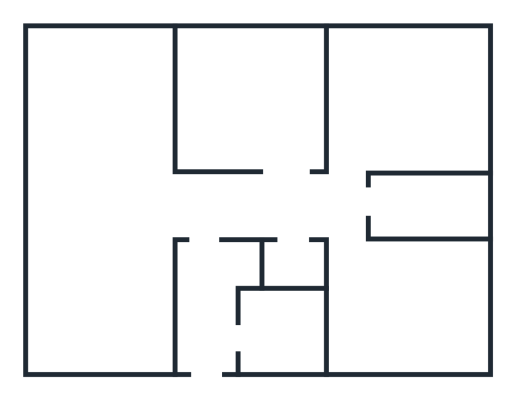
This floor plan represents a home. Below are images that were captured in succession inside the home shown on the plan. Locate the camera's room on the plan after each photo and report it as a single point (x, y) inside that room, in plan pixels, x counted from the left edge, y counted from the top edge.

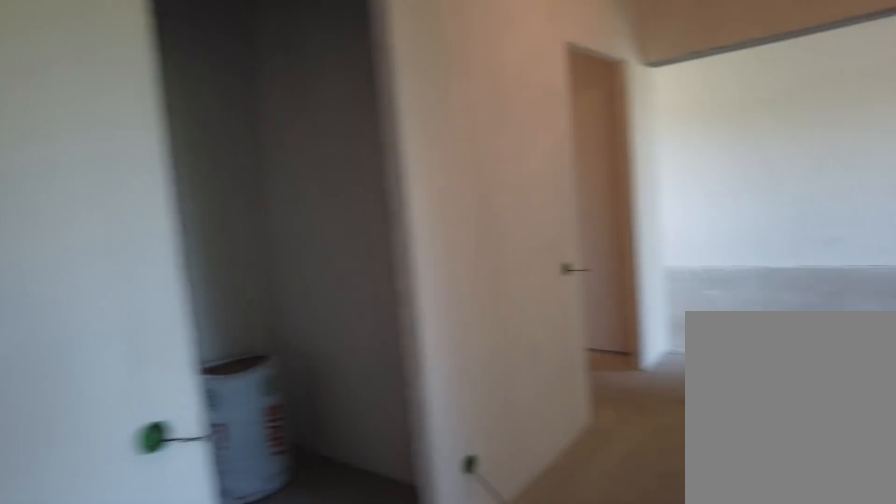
(340, 204)
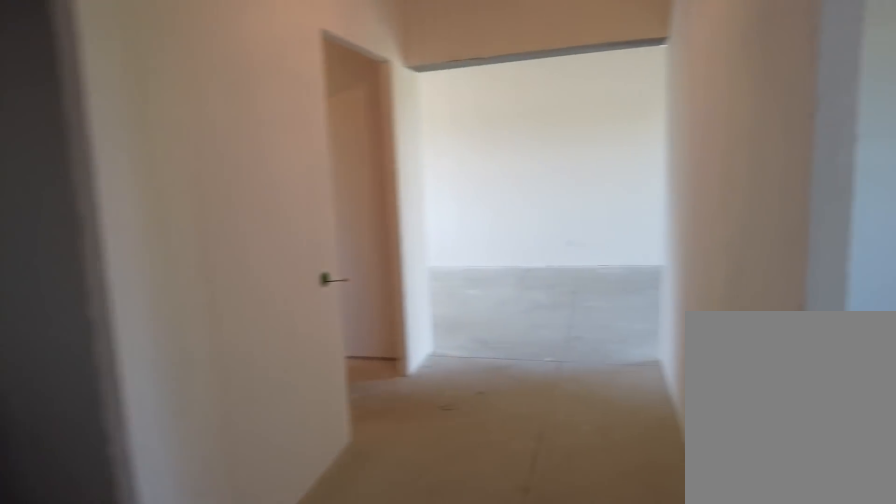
(340, 204)
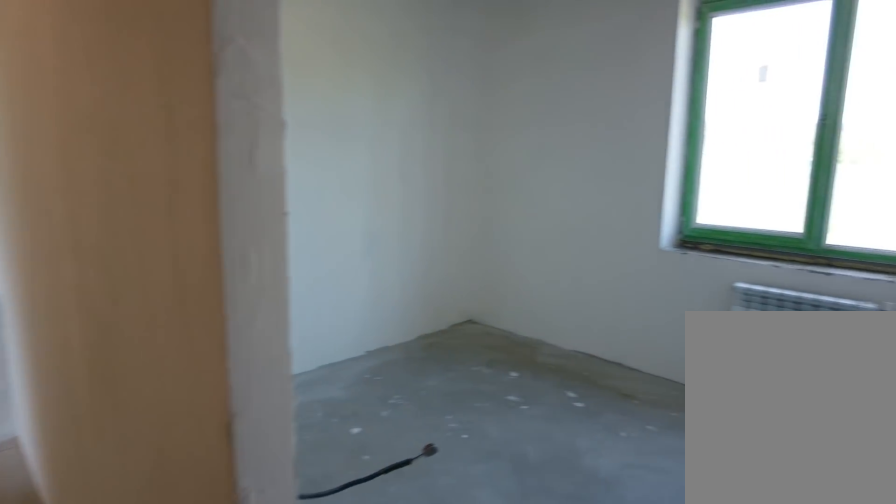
(291, 215)
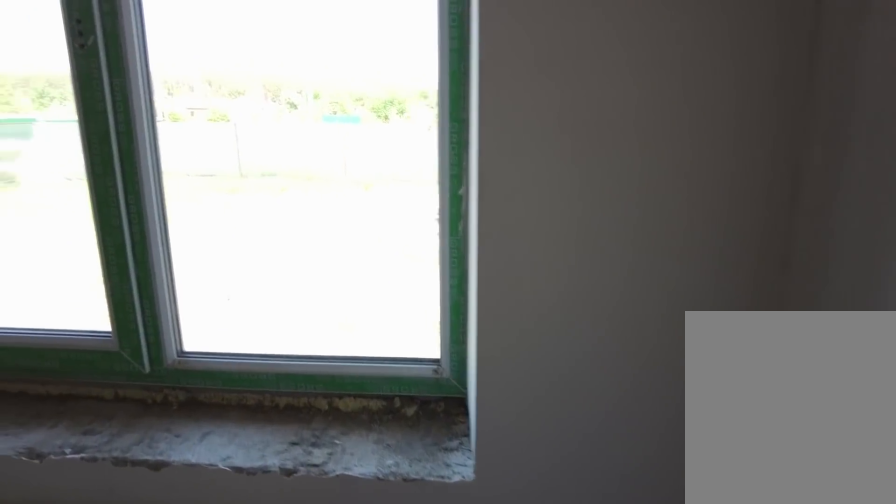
(285, 146)
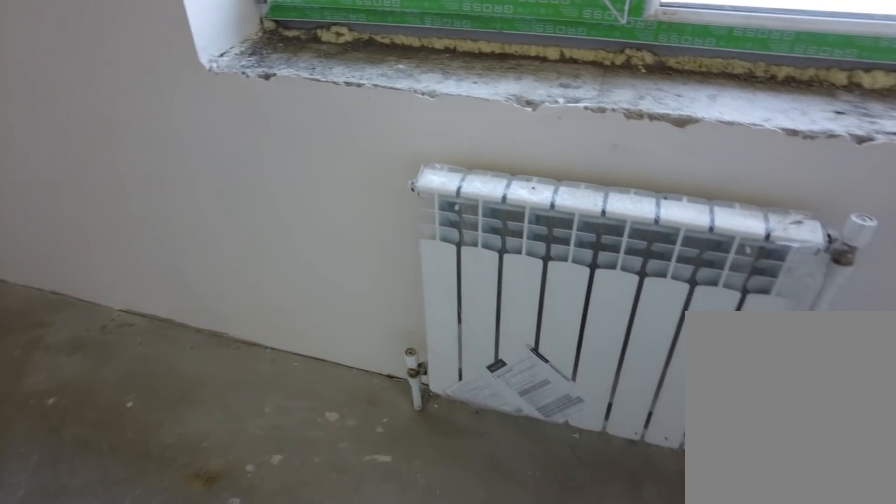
(285, 146)
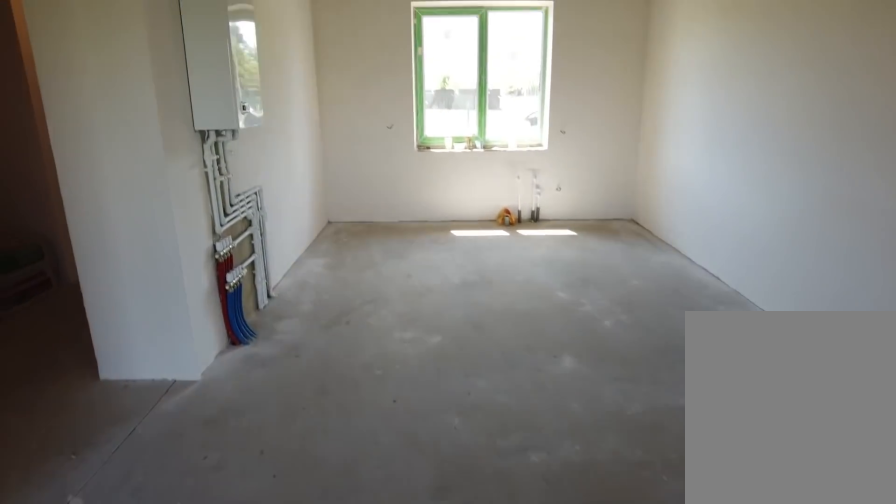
(113, 213)
